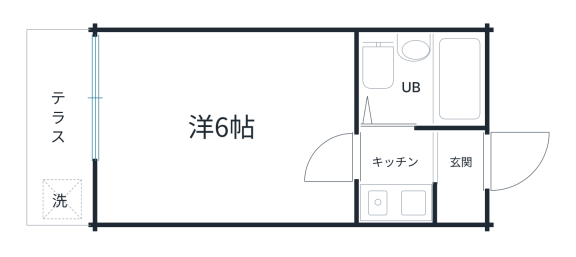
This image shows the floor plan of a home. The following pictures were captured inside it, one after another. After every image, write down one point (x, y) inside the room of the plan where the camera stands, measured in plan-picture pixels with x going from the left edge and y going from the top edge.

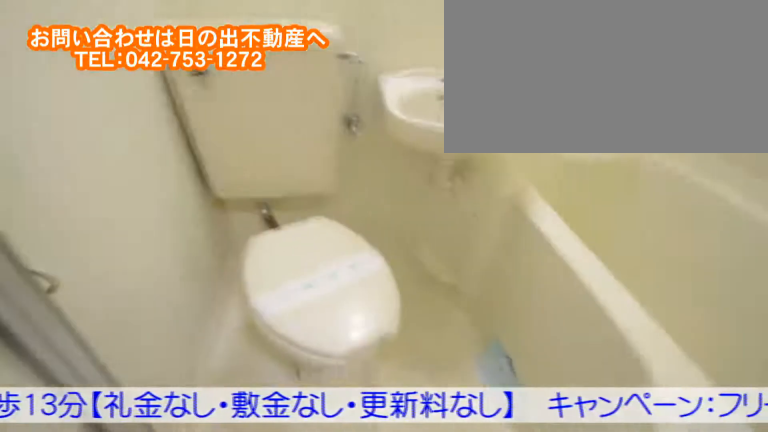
(448, 81)
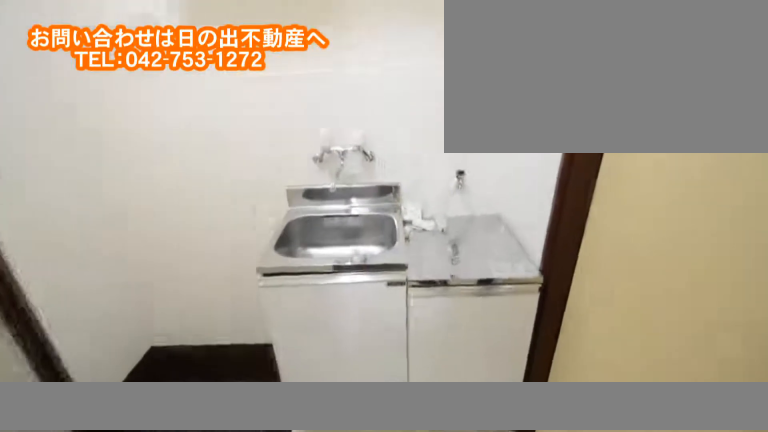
(396, 151)
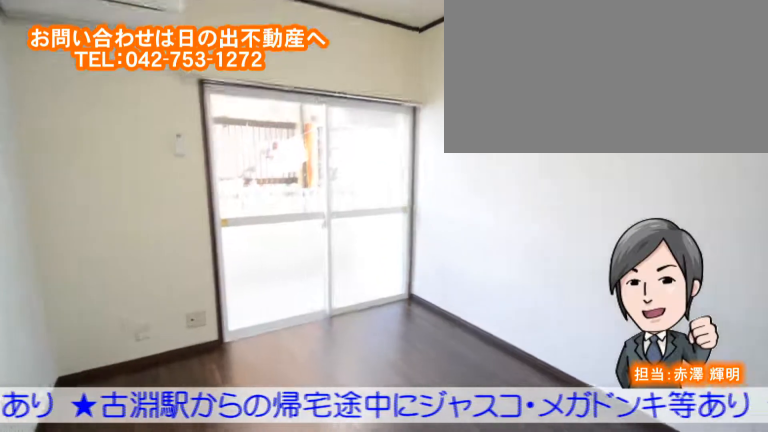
(156, 122)
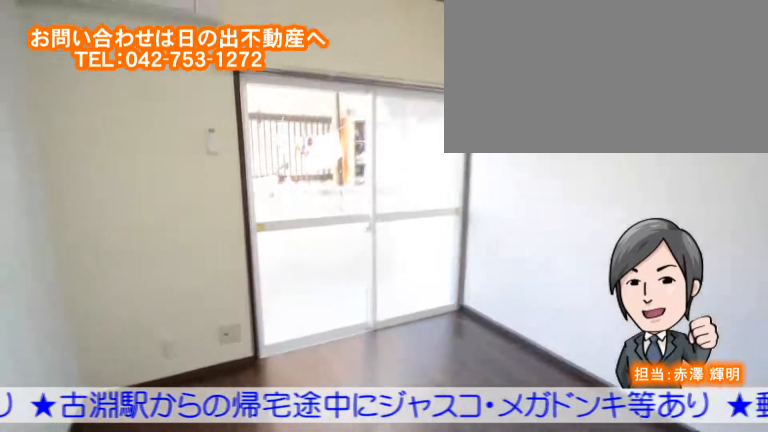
(156, 122)
